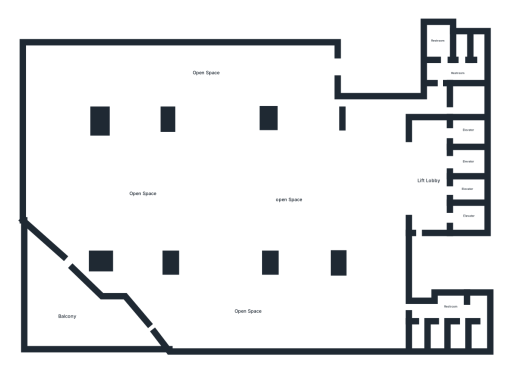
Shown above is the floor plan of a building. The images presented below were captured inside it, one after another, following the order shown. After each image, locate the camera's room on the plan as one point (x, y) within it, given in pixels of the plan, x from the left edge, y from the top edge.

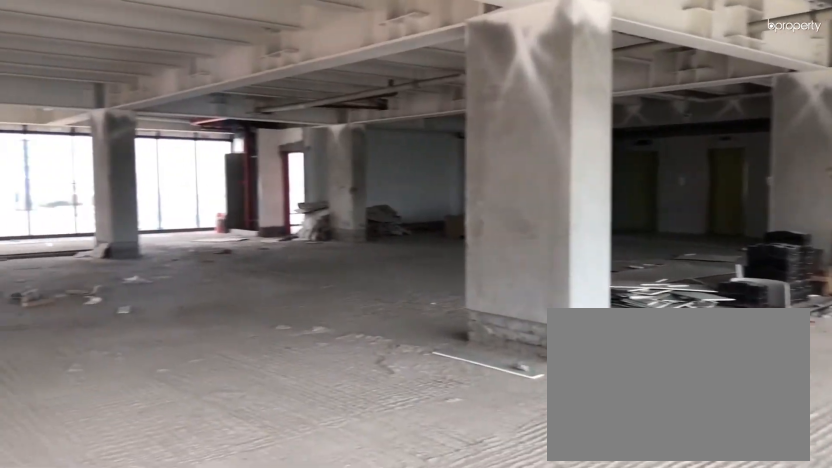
(237, 319)
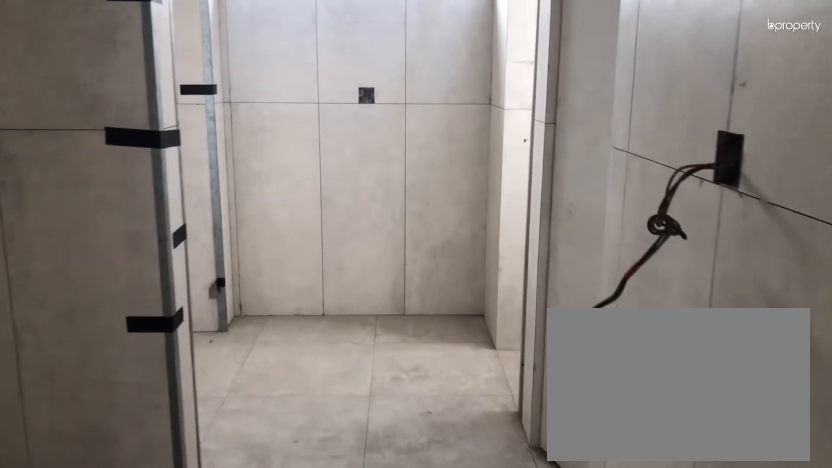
(450, 307)
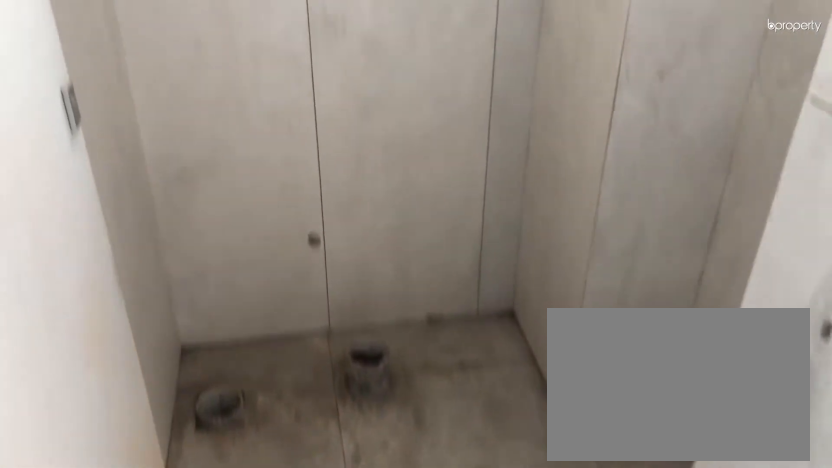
(415, 337)
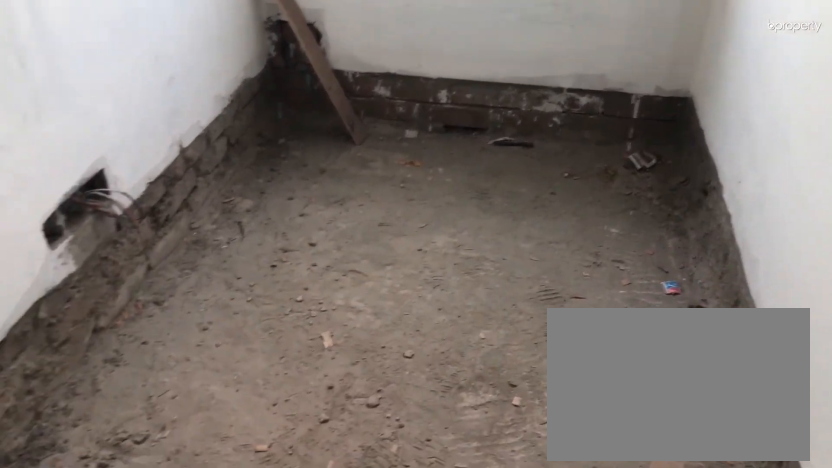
(466, 98)
